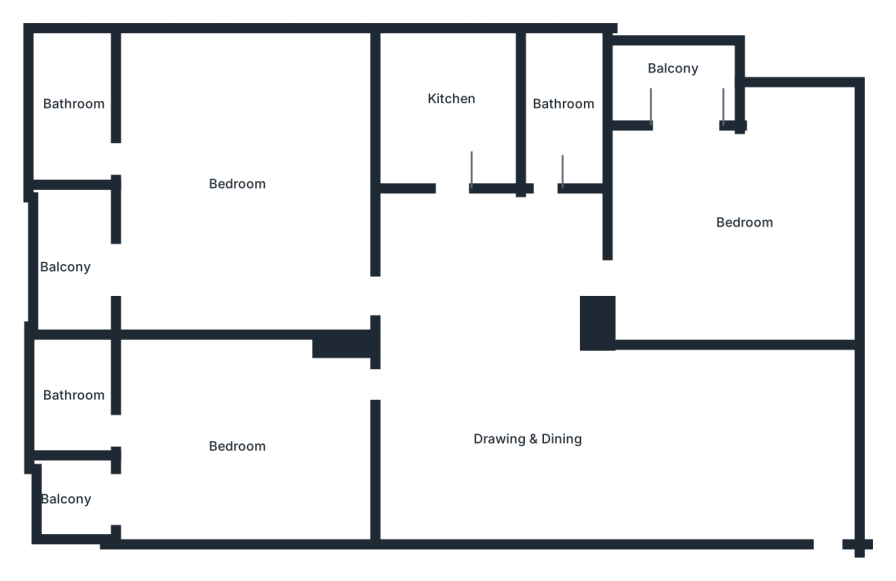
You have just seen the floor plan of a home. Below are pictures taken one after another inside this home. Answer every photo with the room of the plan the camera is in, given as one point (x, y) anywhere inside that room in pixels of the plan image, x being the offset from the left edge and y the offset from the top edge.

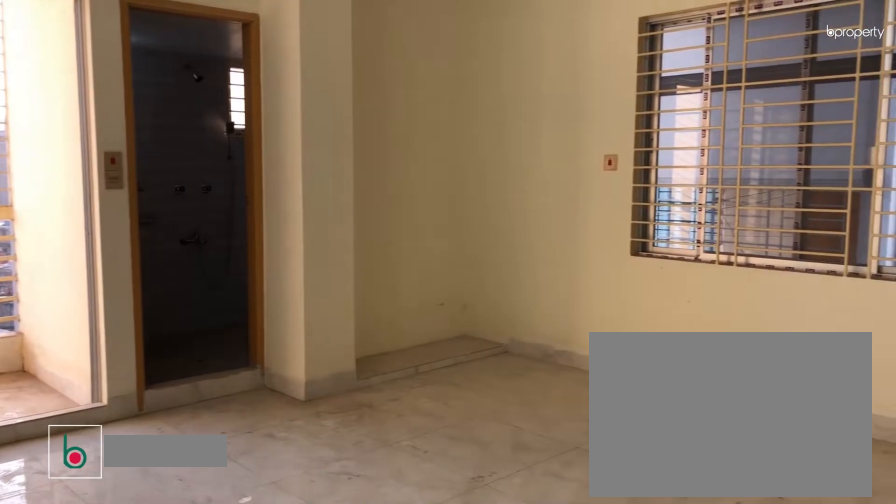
(227, 183)
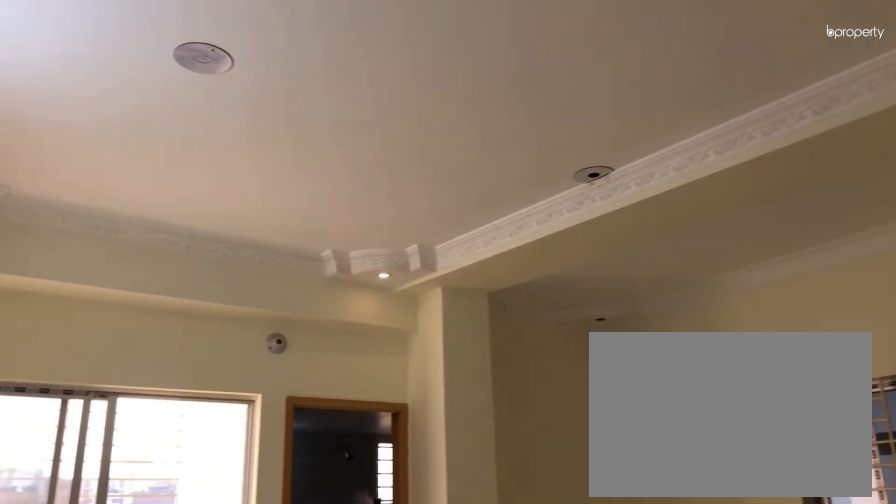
(227, 183)
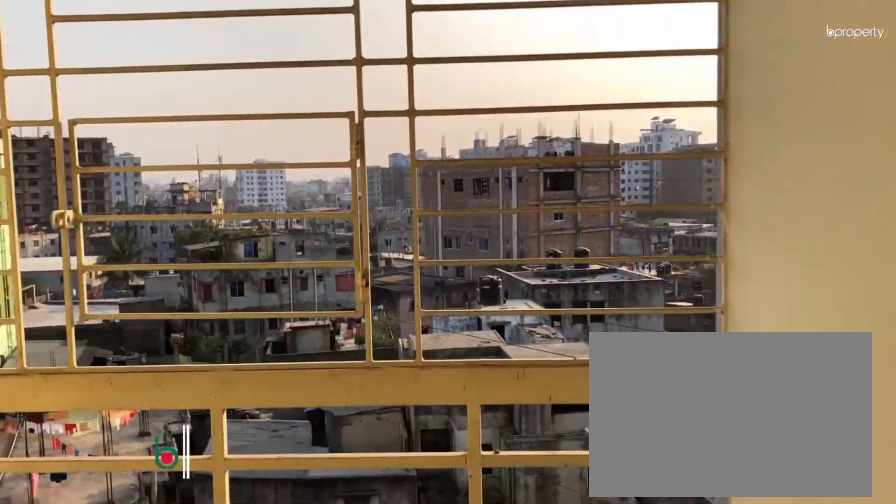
(76, 265)
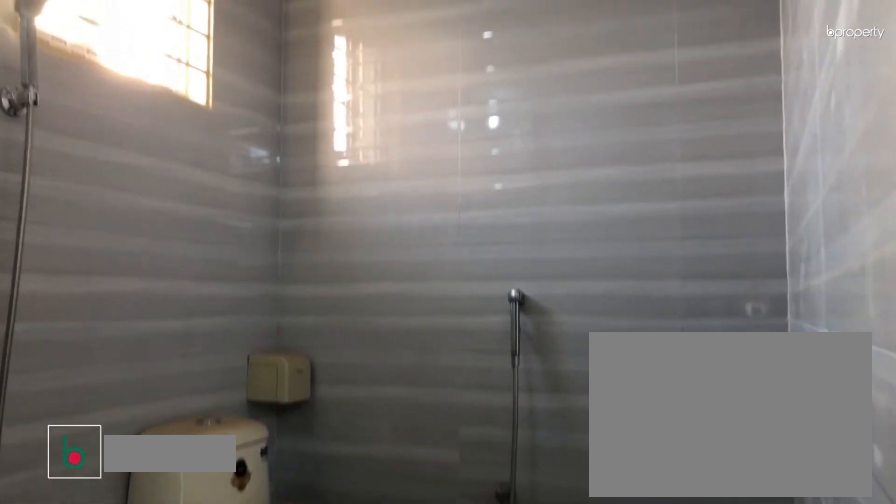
(71, 106)
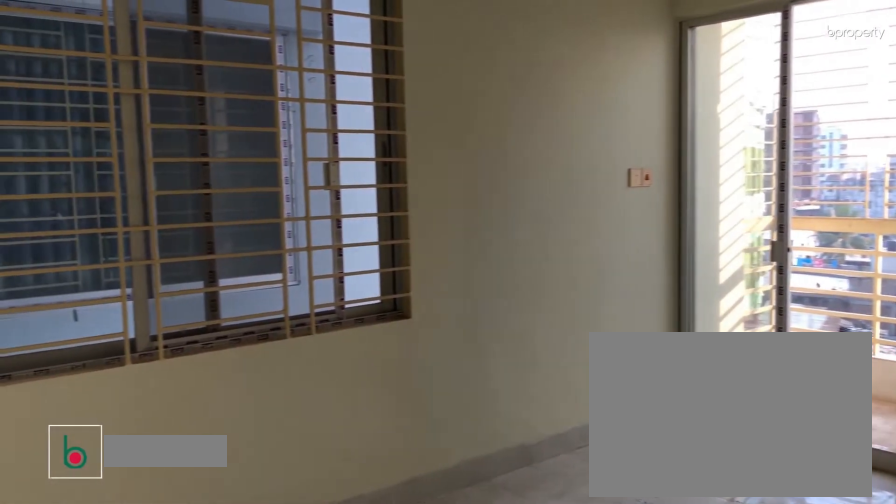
(233, 446)
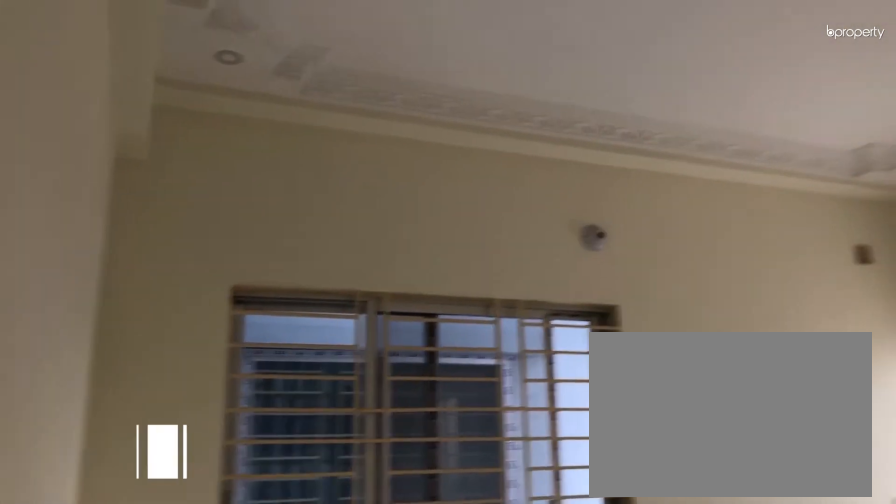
(233, 446)
